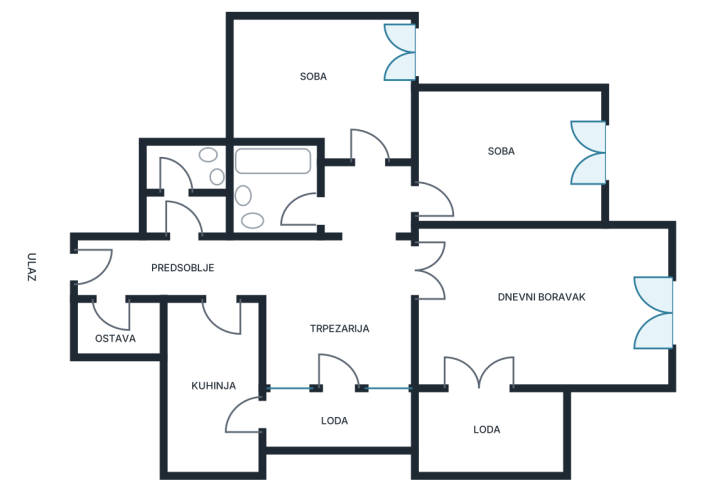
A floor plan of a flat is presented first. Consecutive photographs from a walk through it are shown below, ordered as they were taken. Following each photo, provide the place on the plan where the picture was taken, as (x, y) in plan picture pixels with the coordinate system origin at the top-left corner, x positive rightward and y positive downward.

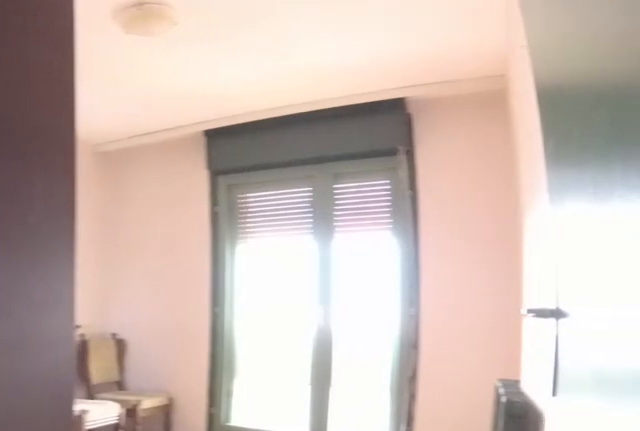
(372, 214)
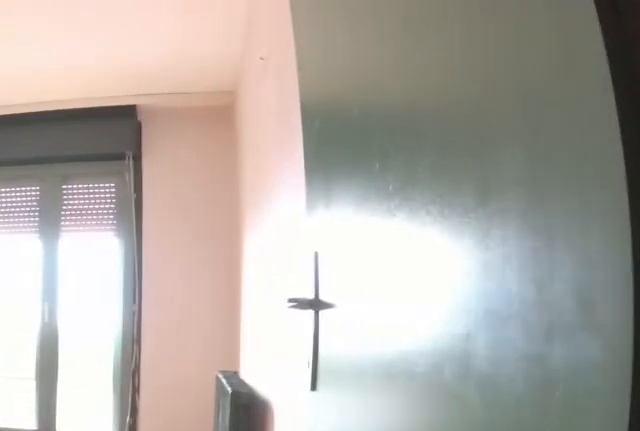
(379, 207)
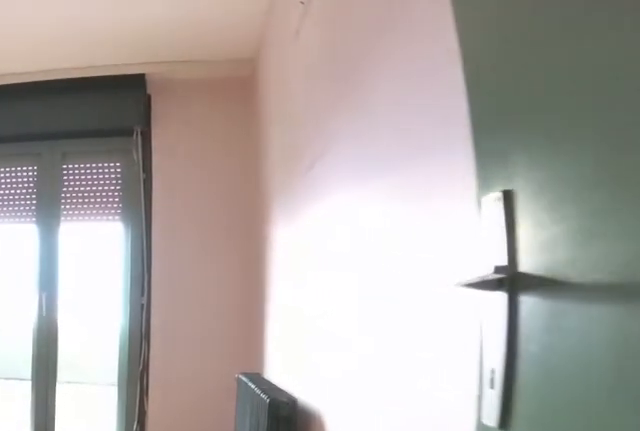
(398, 210)
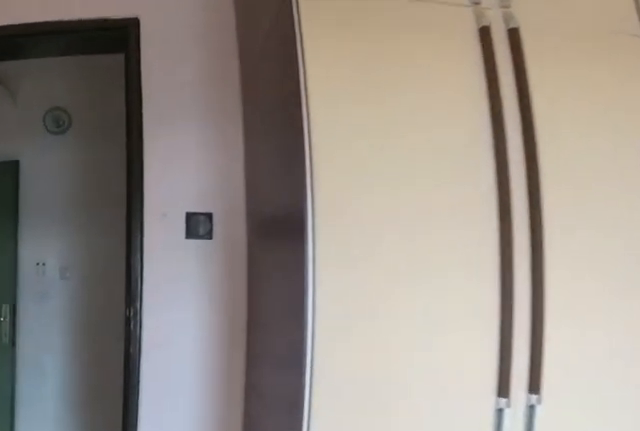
(545, 178)
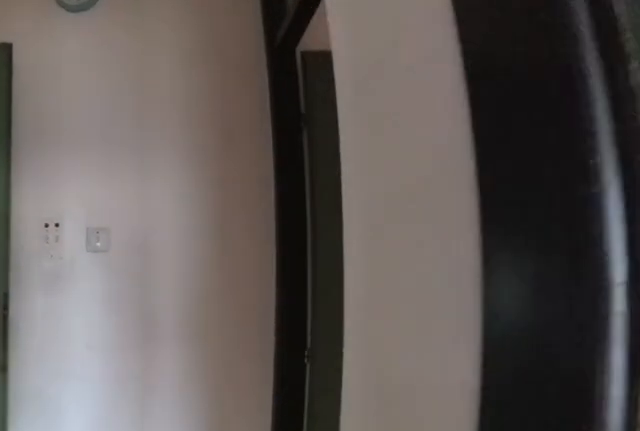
(475, 187)
